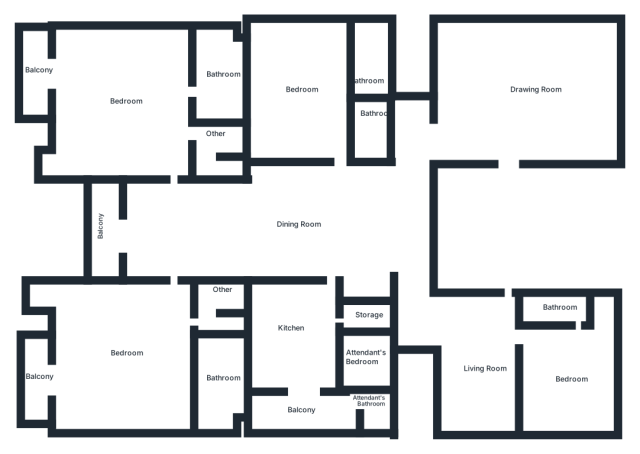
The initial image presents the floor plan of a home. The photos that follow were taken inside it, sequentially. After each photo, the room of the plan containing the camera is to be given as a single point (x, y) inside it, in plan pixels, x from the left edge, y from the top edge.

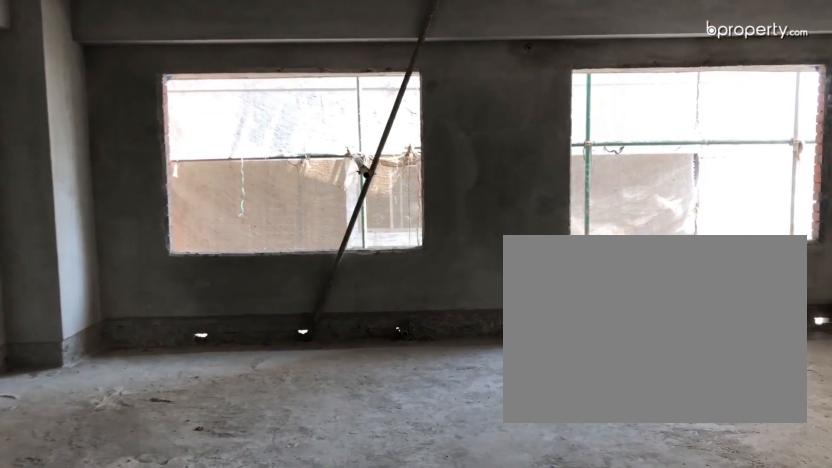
(517, 105)
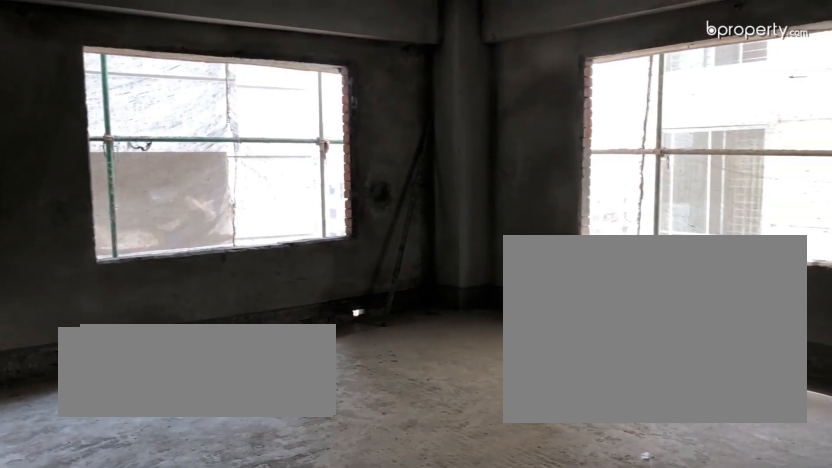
(517, 105)
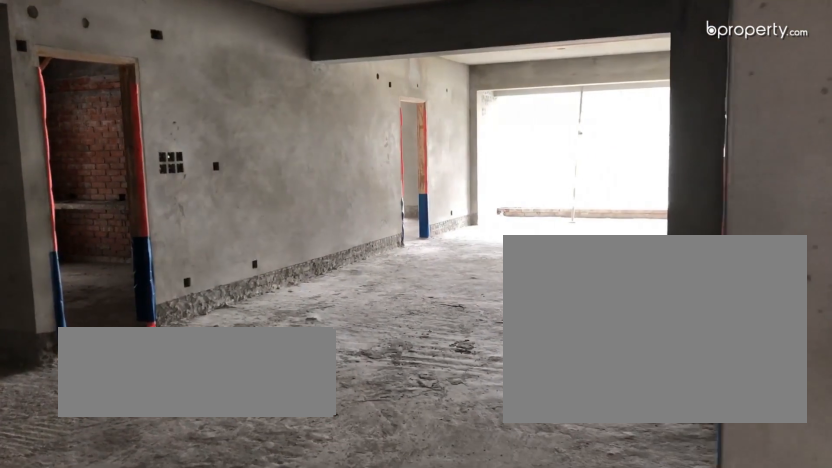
(368, 226)
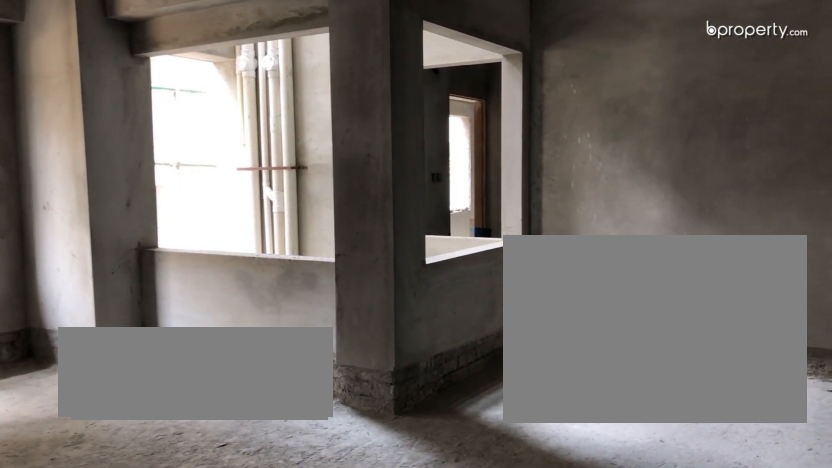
(484, 351)
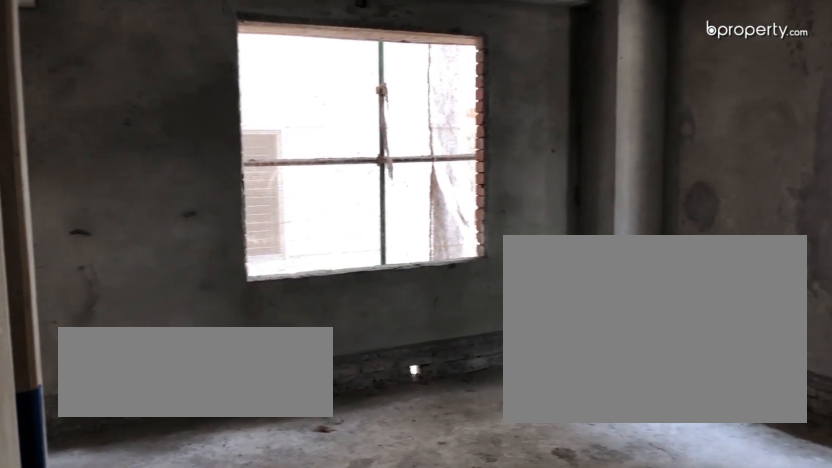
(568, 377)
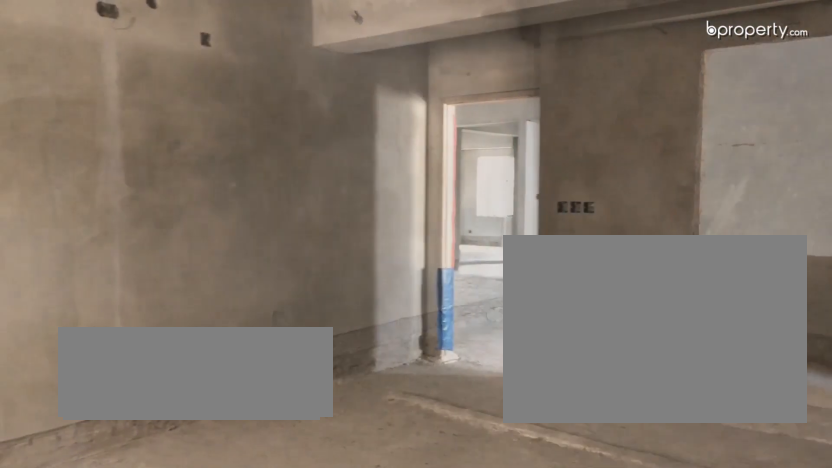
(302, 99)
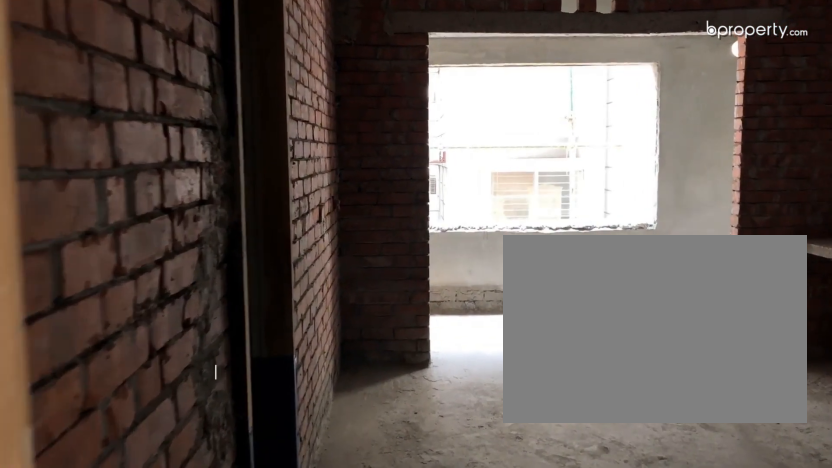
(294, 349)
